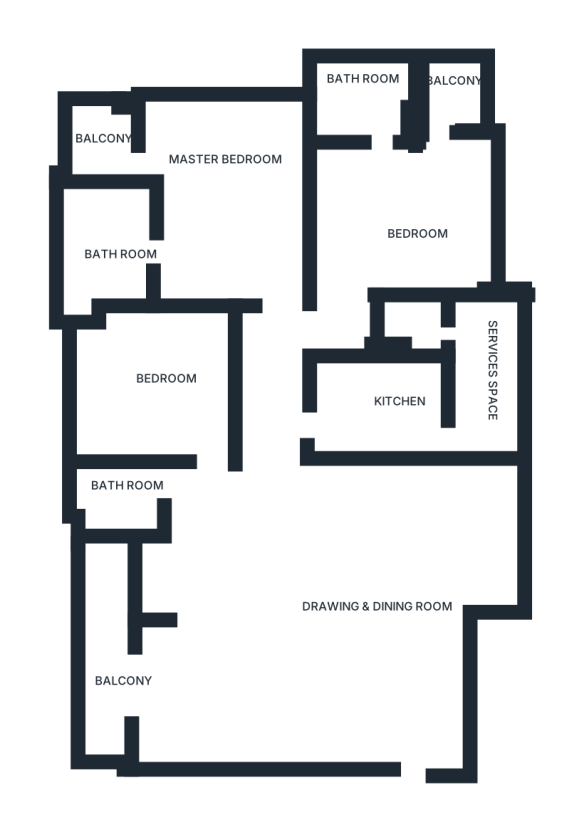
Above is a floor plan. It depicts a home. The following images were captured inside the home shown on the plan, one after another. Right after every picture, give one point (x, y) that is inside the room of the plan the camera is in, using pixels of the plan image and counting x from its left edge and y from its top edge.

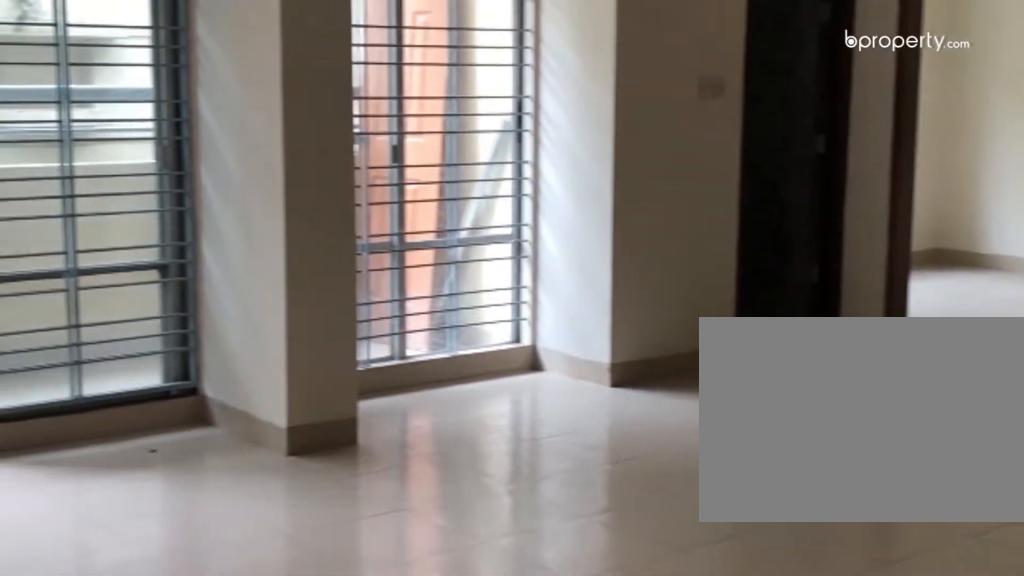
(317, 657)
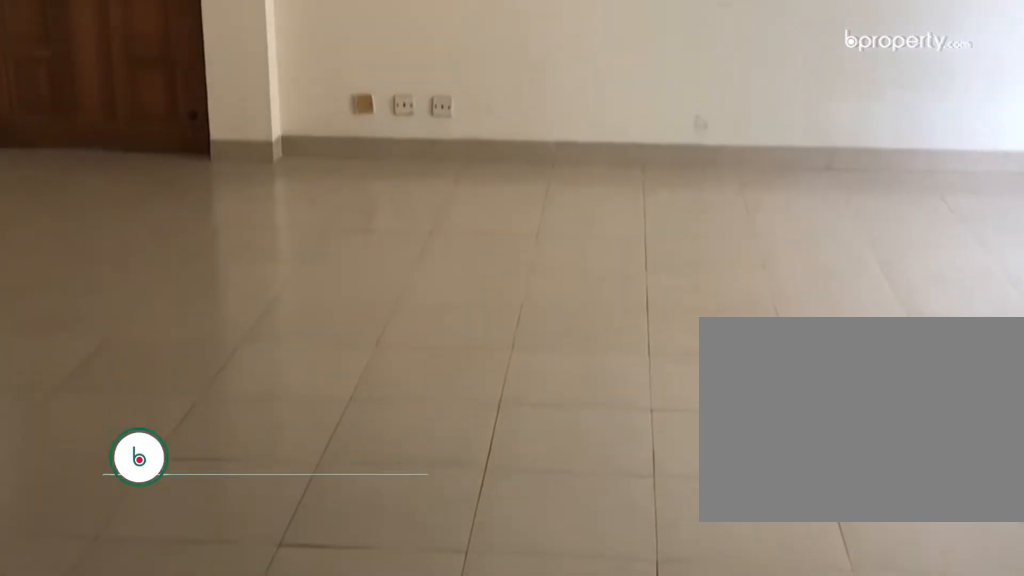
(271, 546)
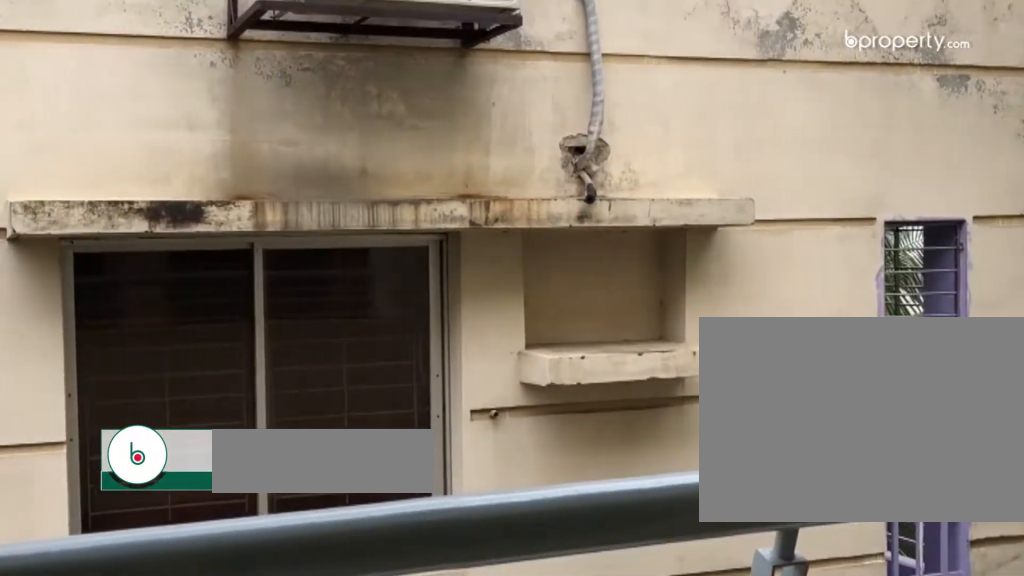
(117, 700)
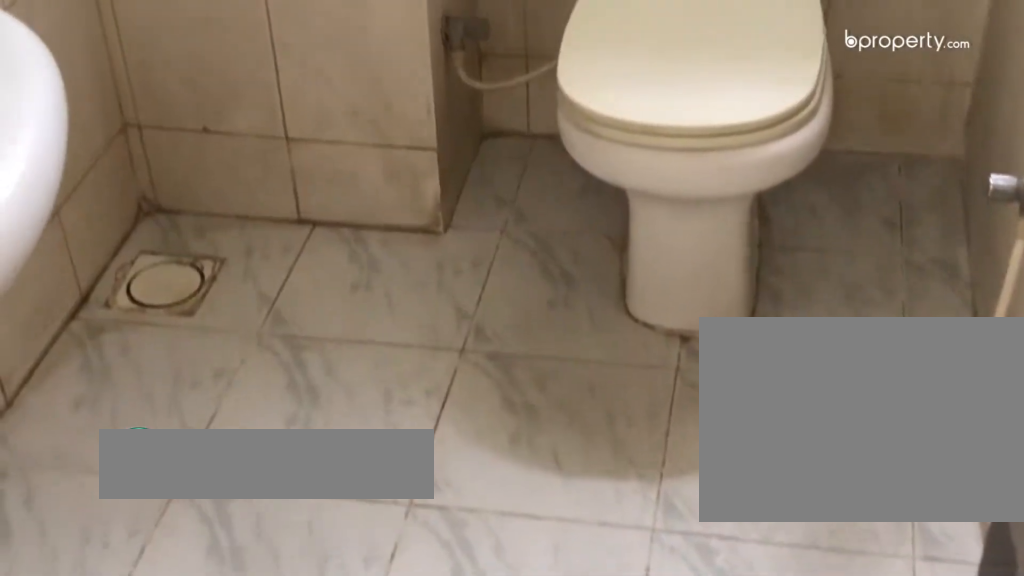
(136, 500)
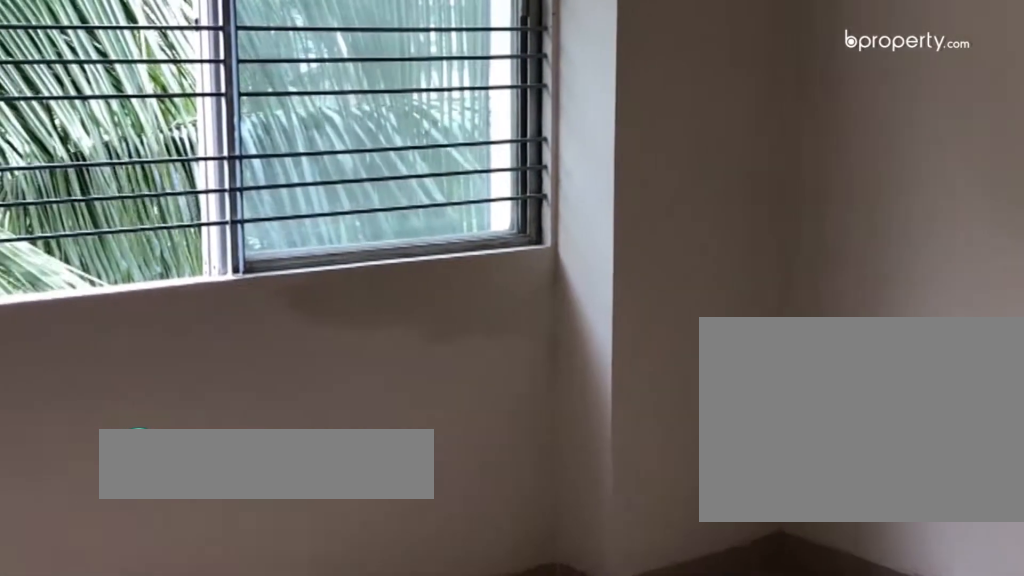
(173, 405)
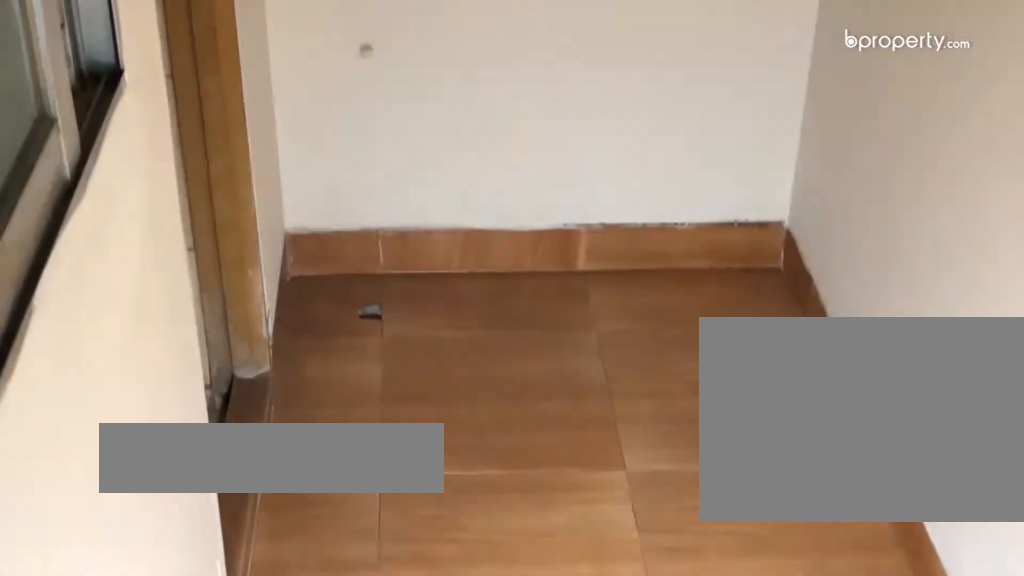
(495, 358)
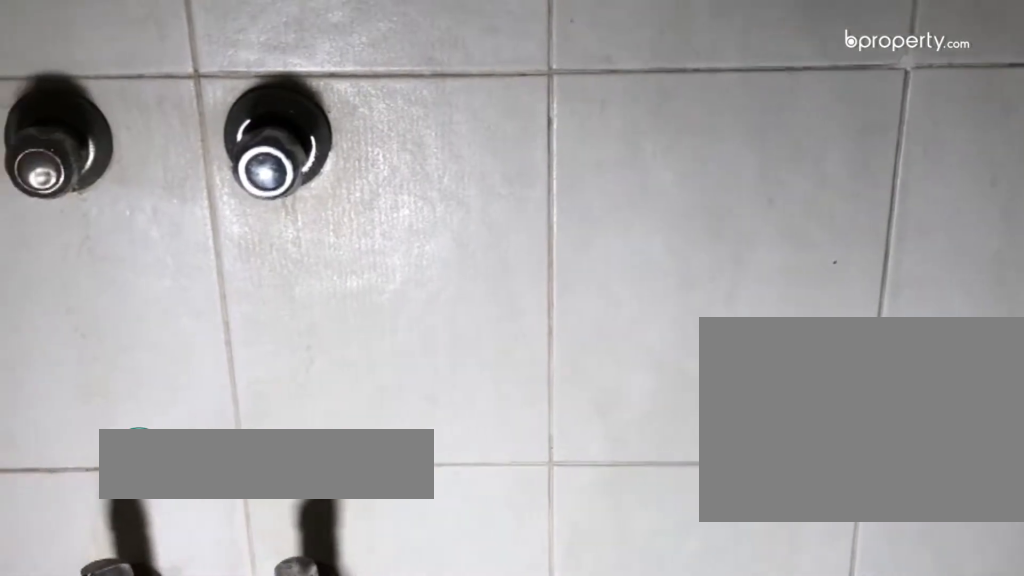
(378, 119)
